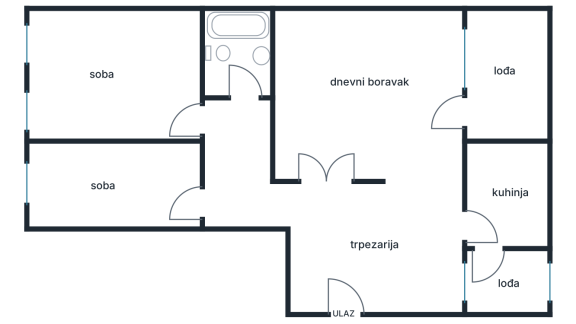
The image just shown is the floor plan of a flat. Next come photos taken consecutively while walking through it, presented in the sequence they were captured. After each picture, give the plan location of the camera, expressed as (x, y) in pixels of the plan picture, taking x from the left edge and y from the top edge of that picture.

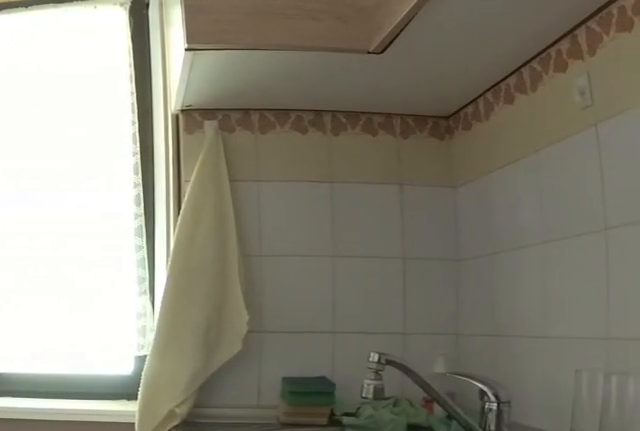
(480, 249)
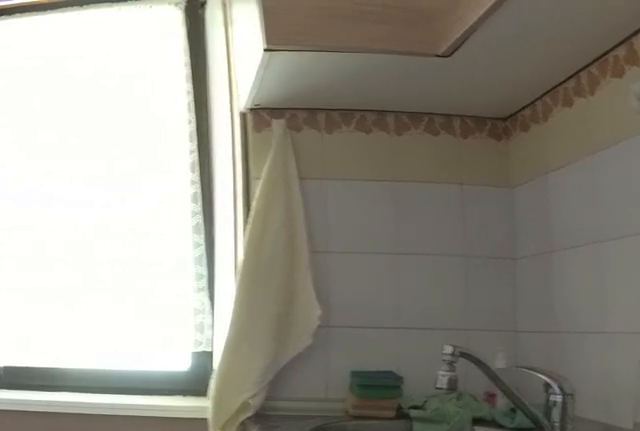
(482, 248)
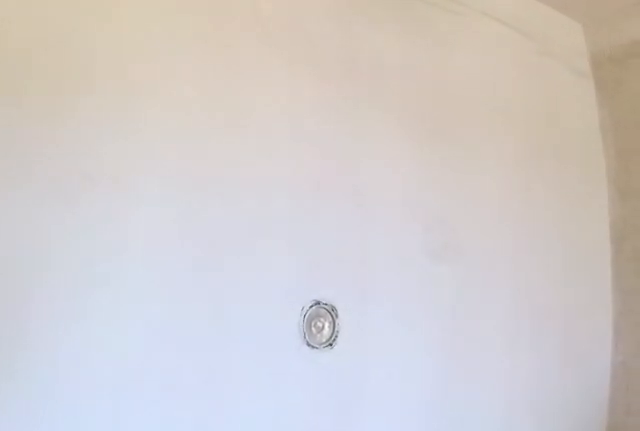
(384, 164)
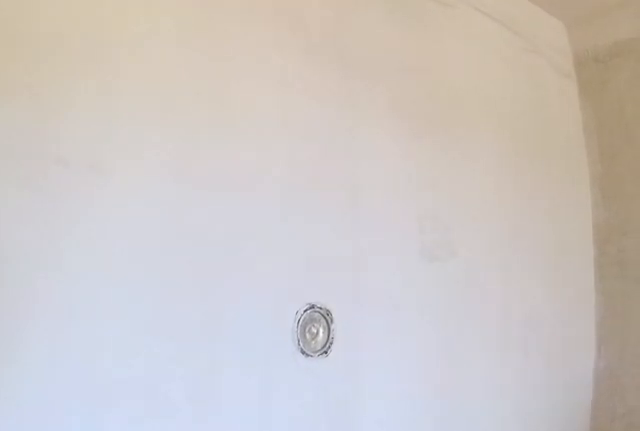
(364, 165)
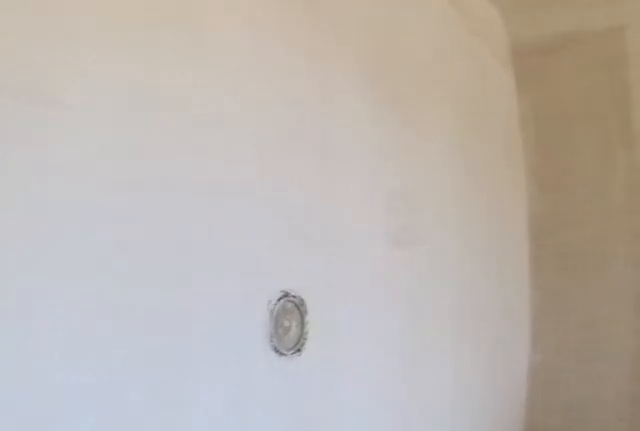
(337, 167)
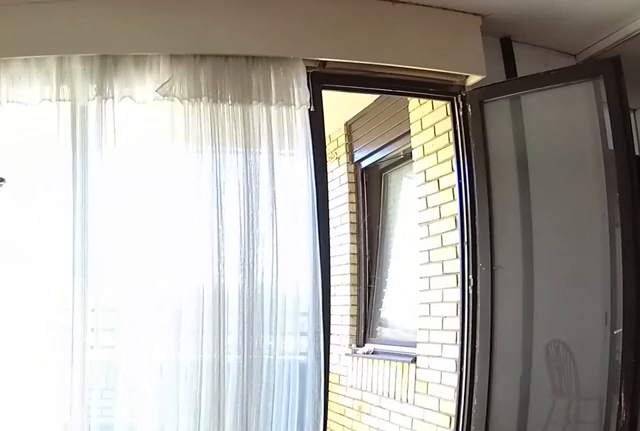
(359, 71)
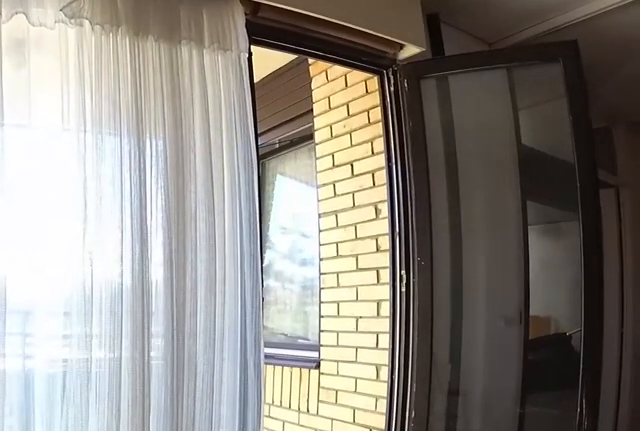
(390, 72)
